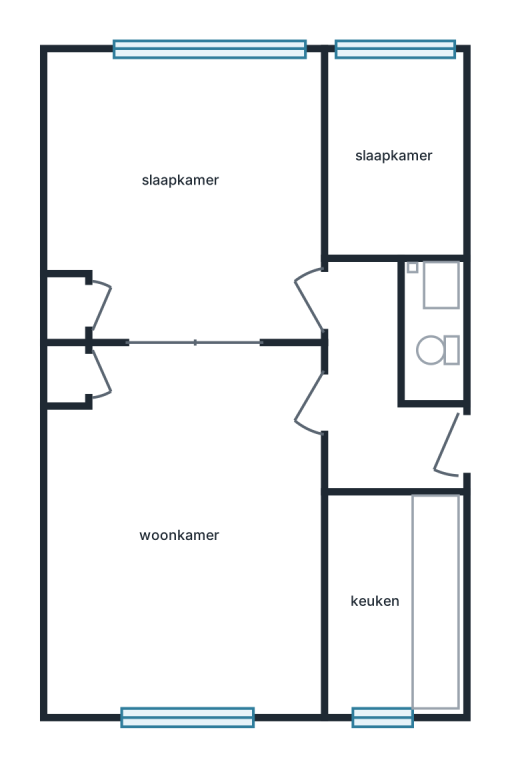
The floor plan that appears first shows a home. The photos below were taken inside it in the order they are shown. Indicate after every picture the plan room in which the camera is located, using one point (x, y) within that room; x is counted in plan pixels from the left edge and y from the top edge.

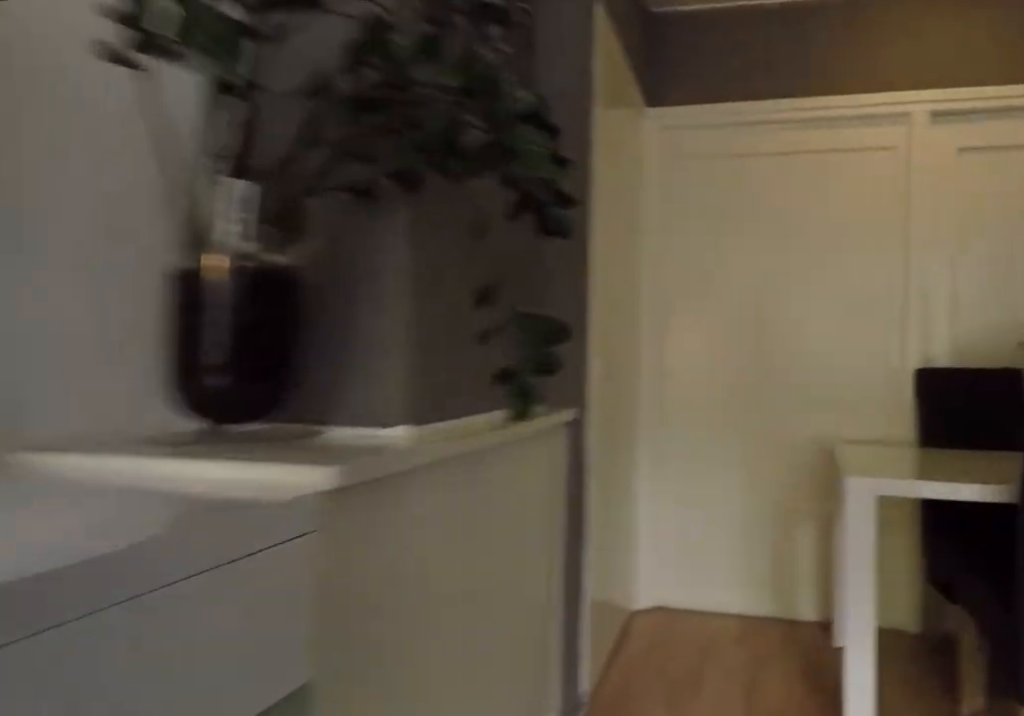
(190, 532)
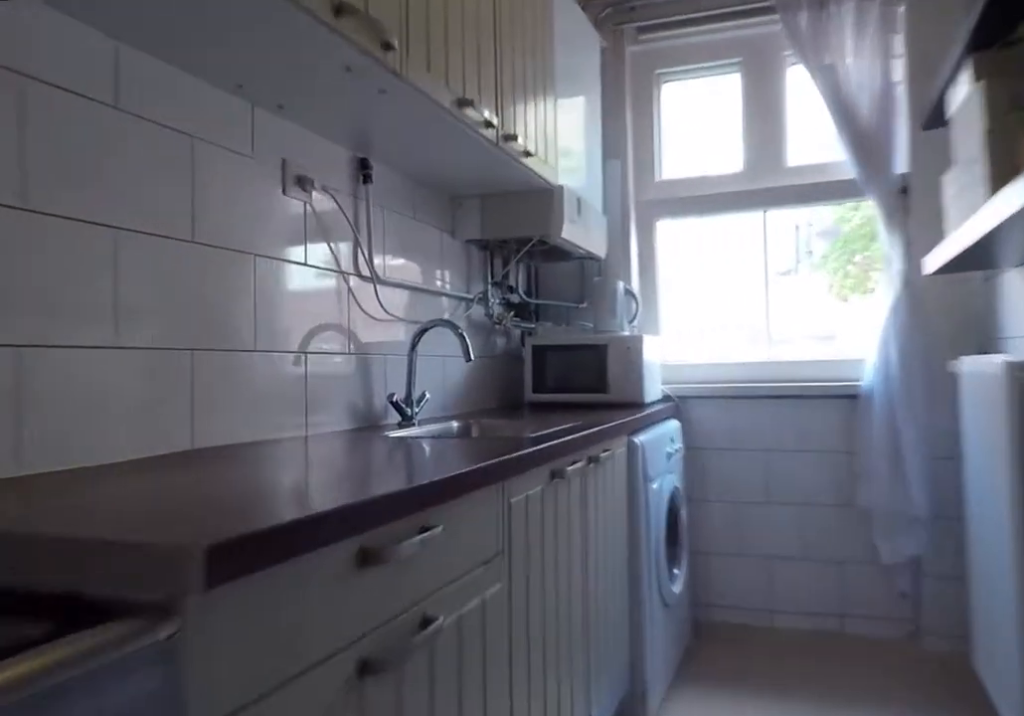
(392, 602)
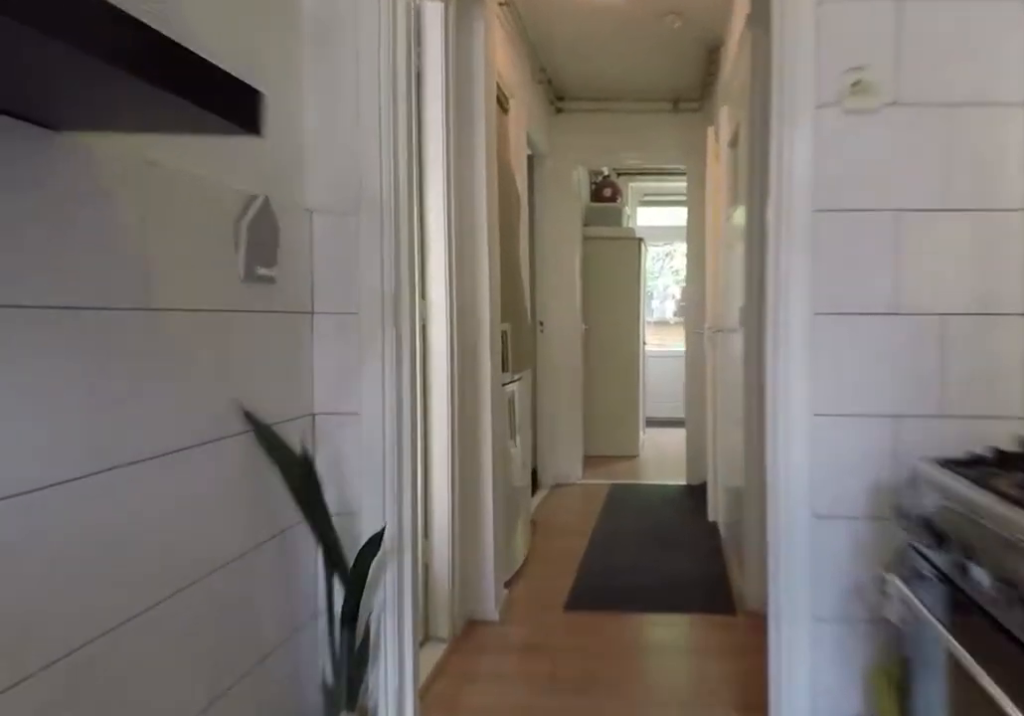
(392, 602)
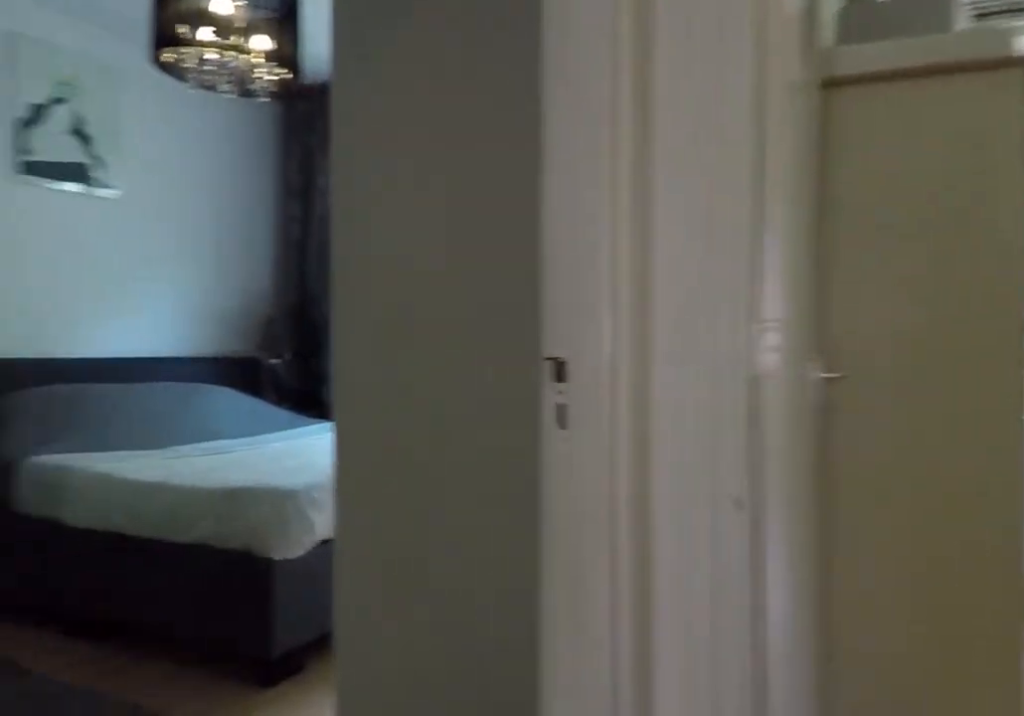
(379, 394)
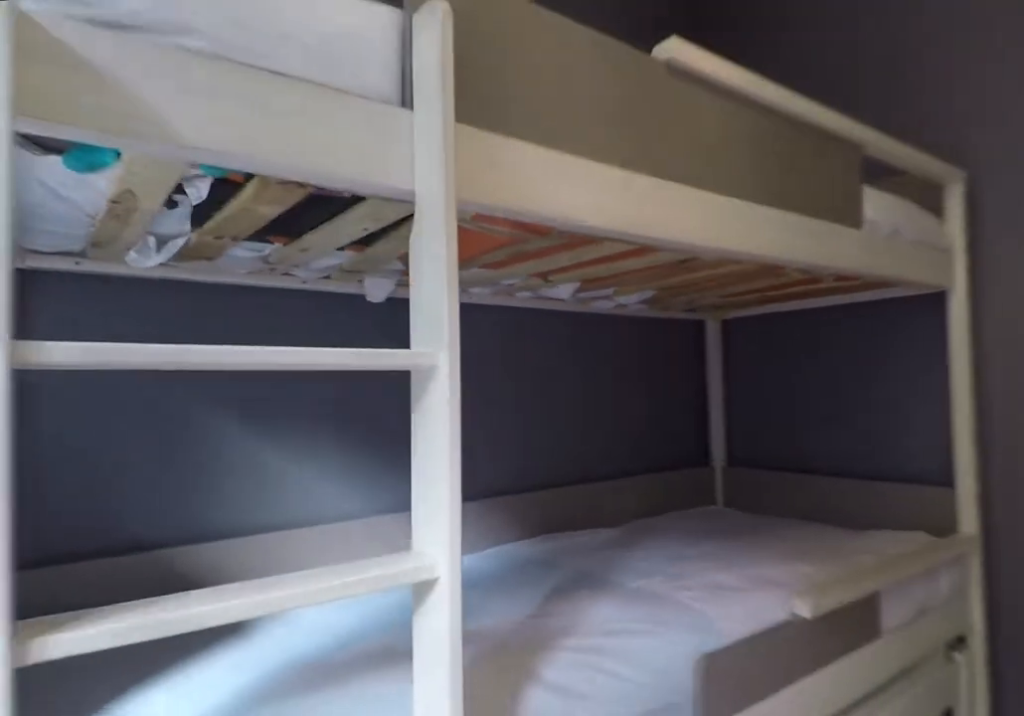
(392, 157)
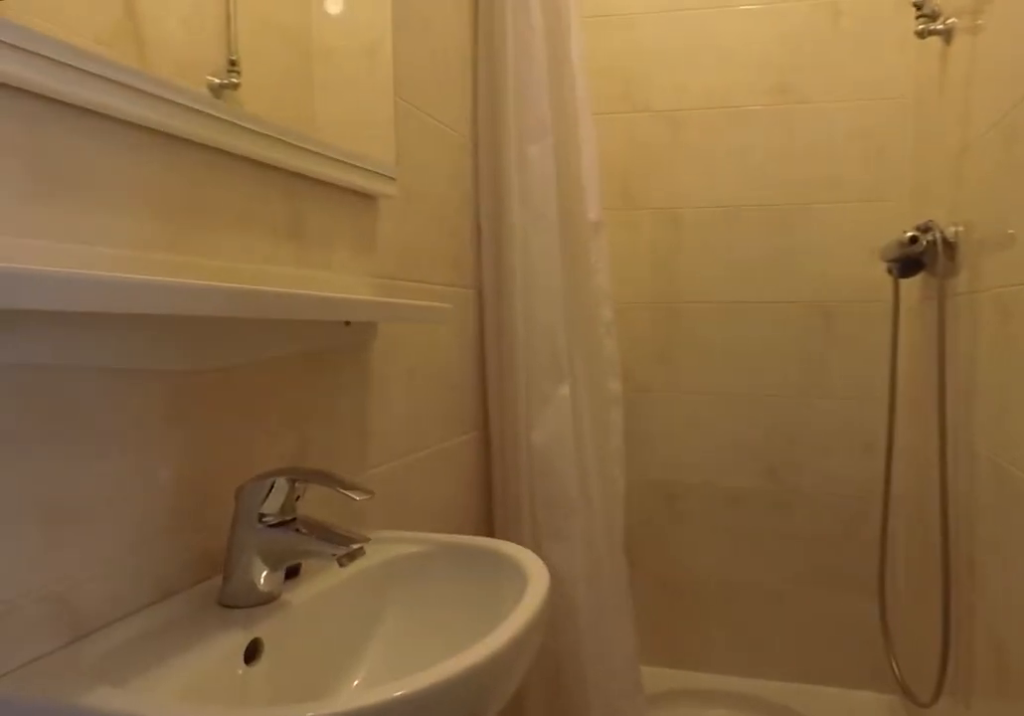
(433, 329)
